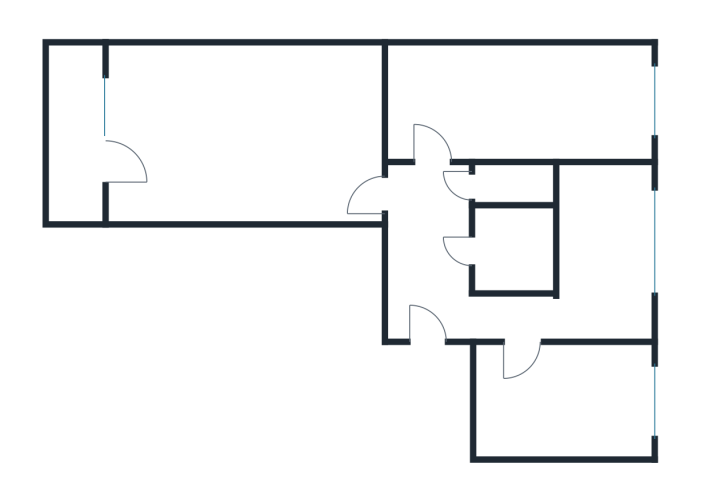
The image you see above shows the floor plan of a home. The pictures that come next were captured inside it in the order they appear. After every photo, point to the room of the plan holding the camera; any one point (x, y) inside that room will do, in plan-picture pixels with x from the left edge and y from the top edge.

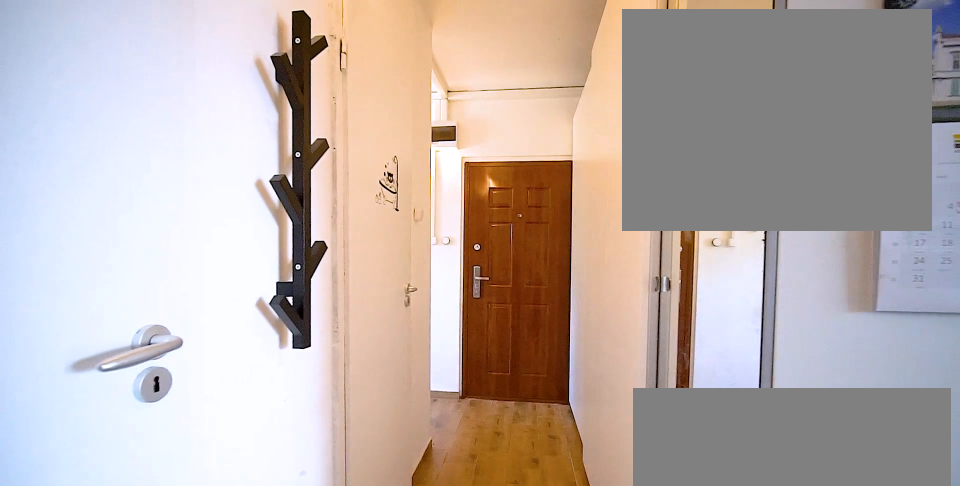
(421, 210)
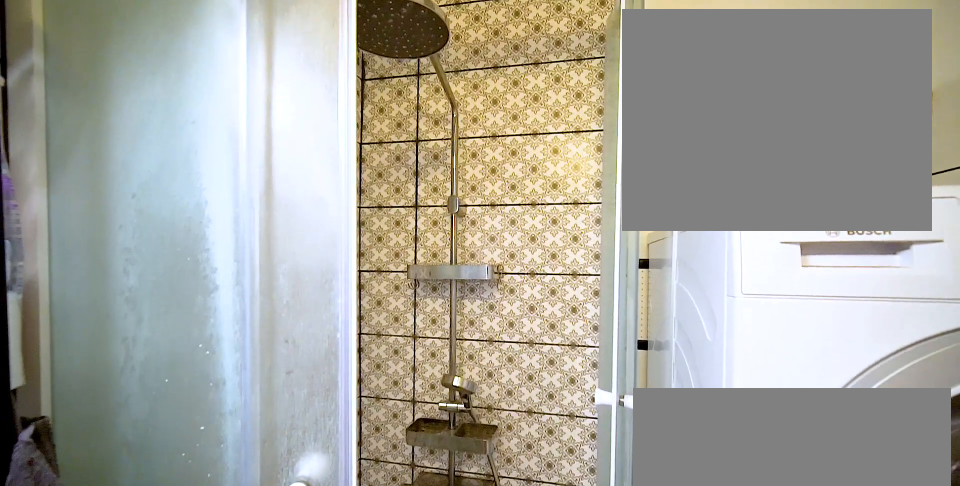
(512, 250)
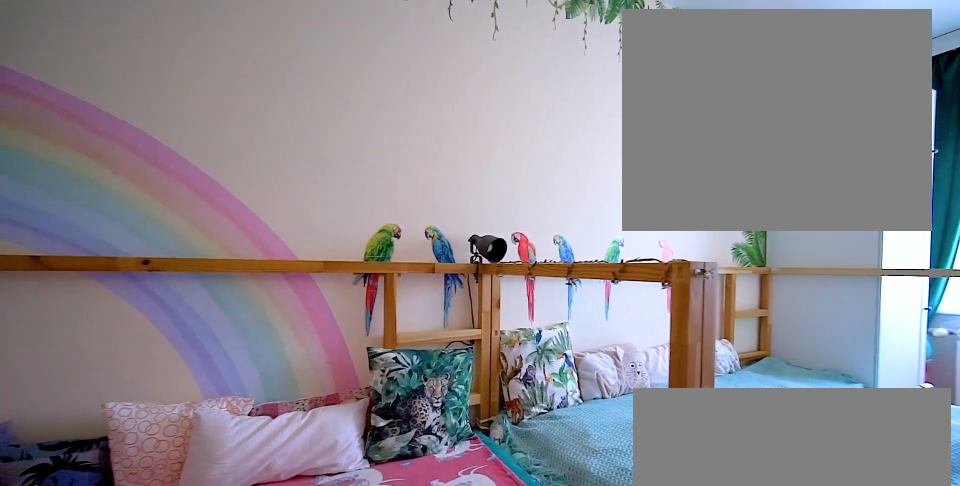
(536, 104)
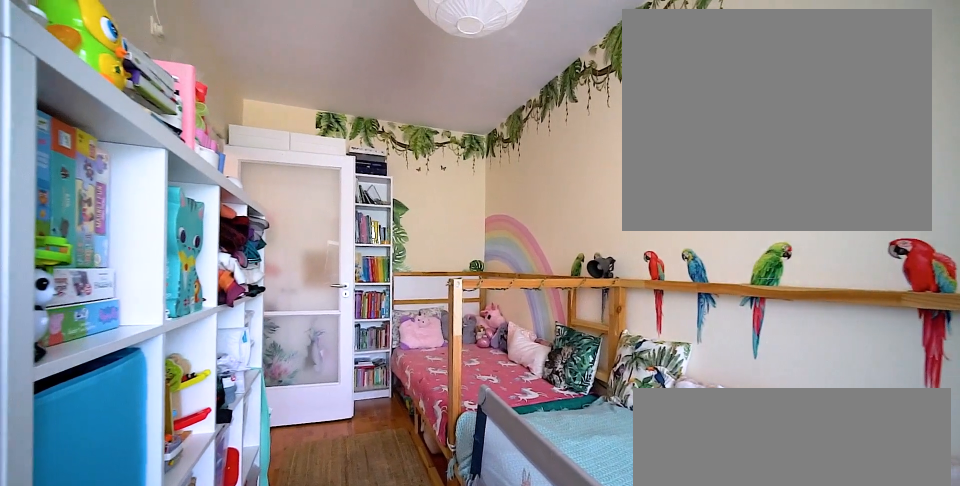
(537, 103)
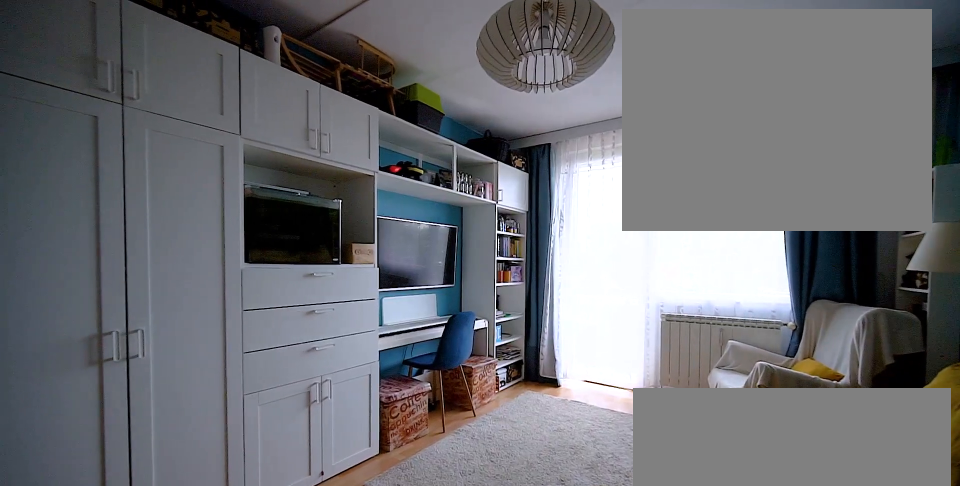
(251, 135)
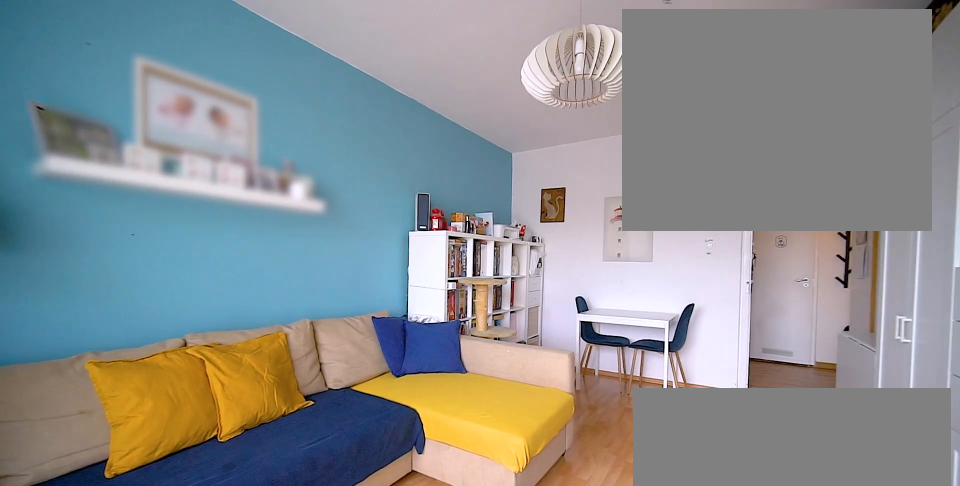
(251, 135)
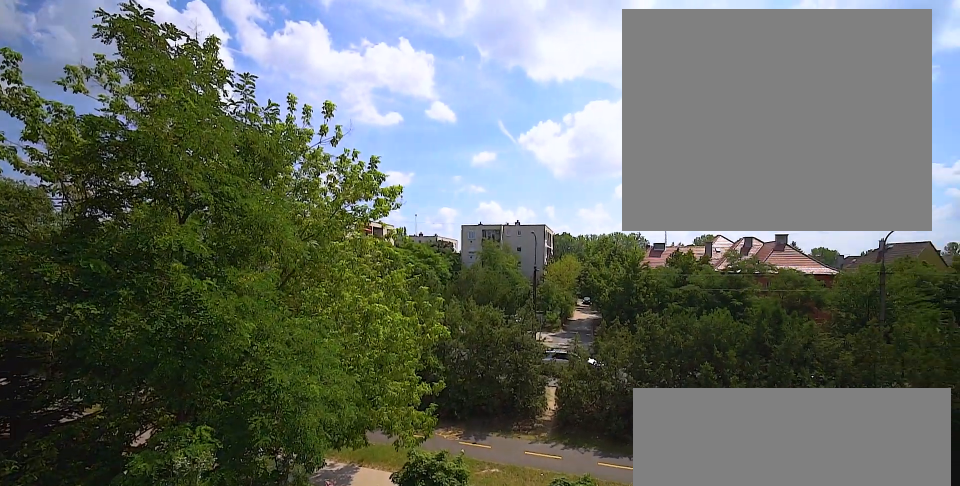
(77, 134)
